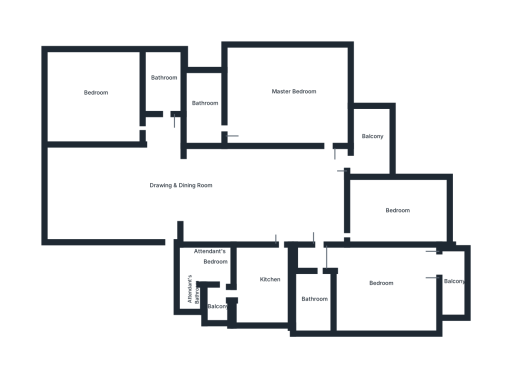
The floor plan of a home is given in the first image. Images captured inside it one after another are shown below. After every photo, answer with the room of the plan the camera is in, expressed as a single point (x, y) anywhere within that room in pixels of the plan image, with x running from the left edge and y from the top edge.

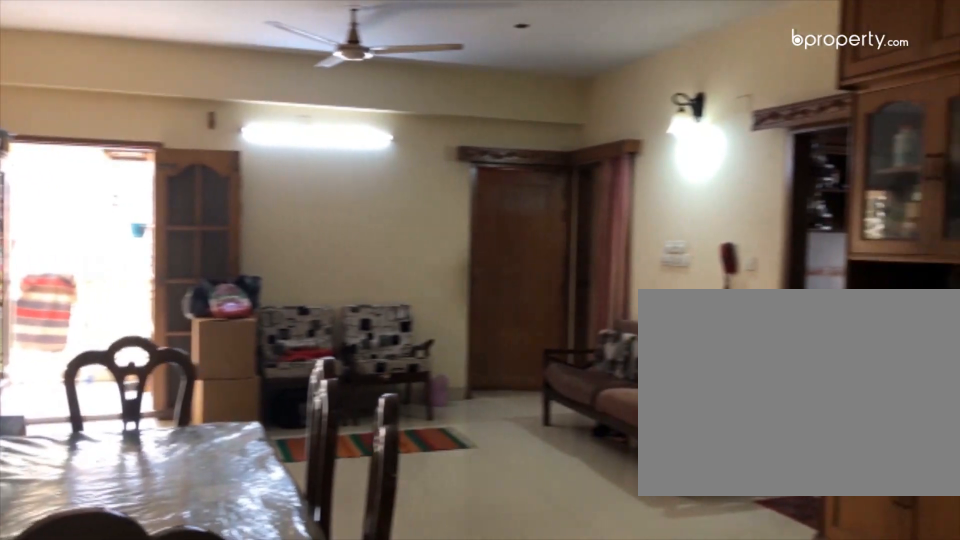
(238, 188)
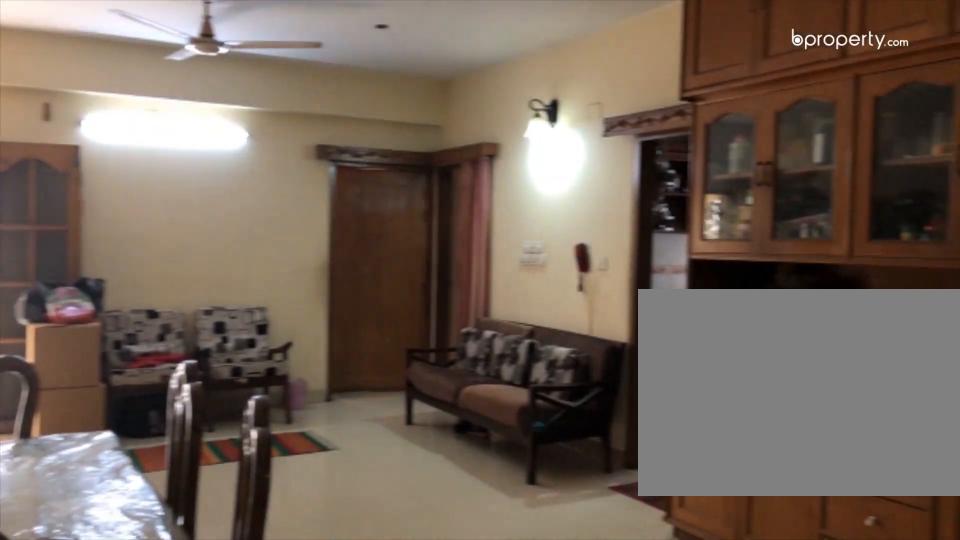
(238, 188)
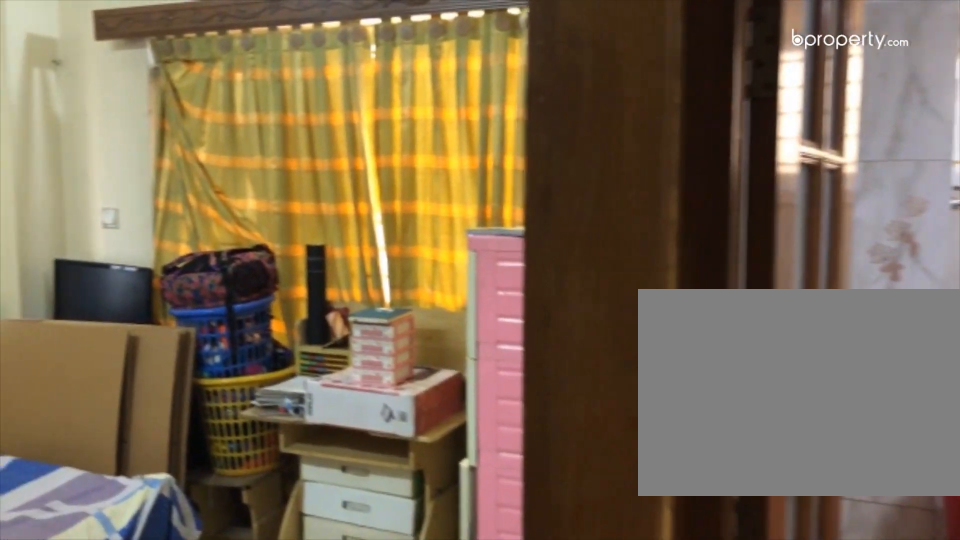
(116, 117)
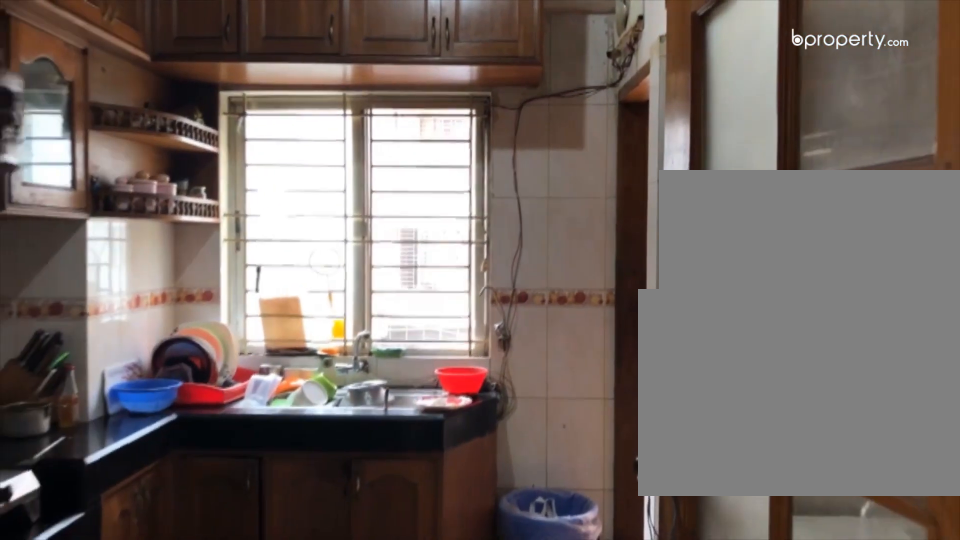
(273, 283)
